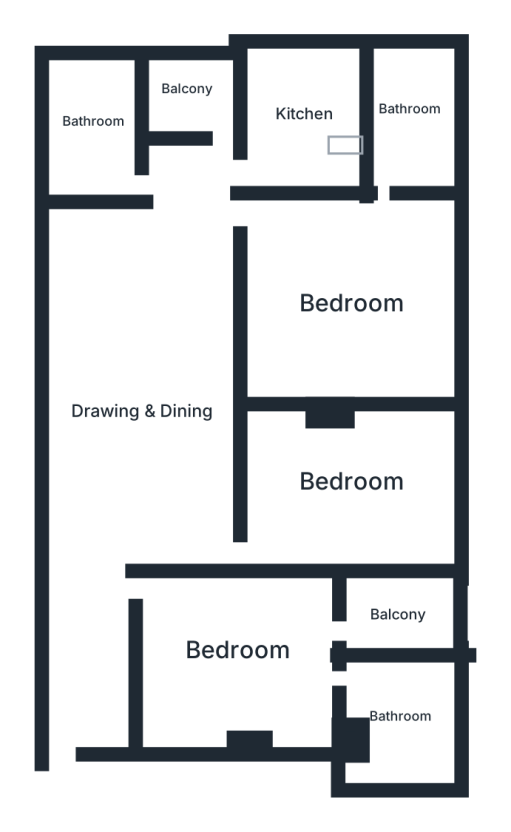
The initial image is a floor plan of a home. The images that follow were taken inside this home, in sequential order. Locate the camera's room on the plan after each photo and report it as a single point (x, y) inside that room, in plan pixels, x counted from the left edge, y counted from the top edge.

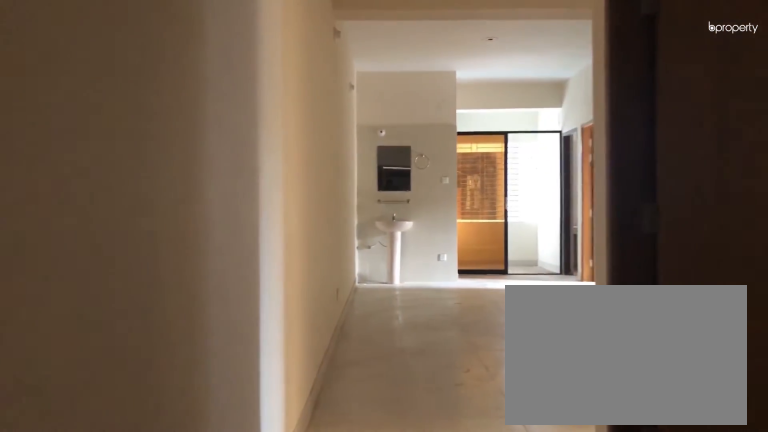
(71, 631)
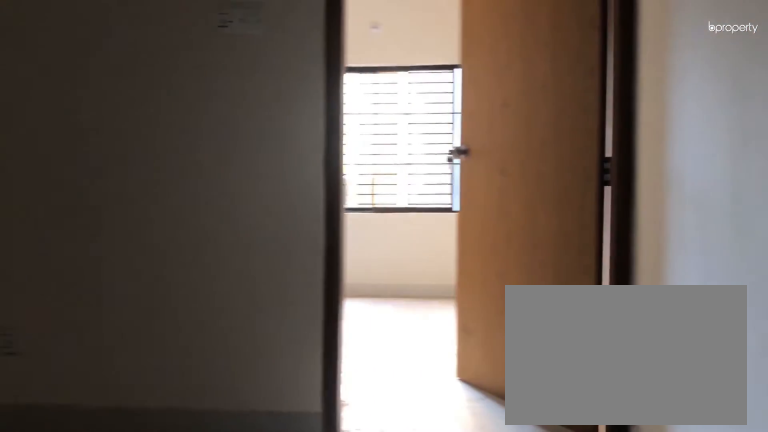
(142, 406)
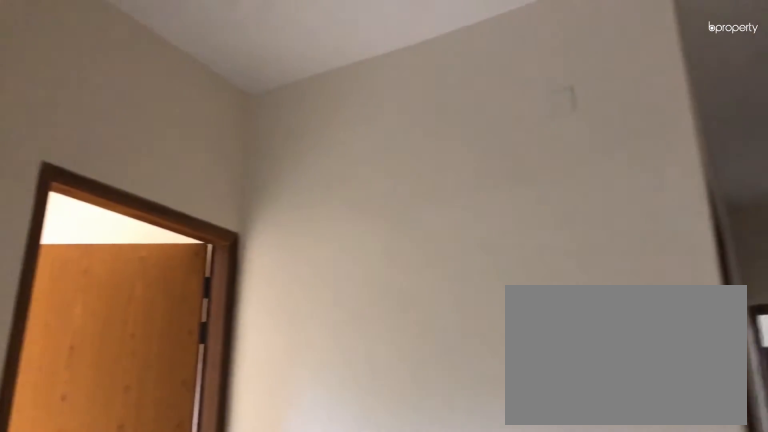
(142, 407)
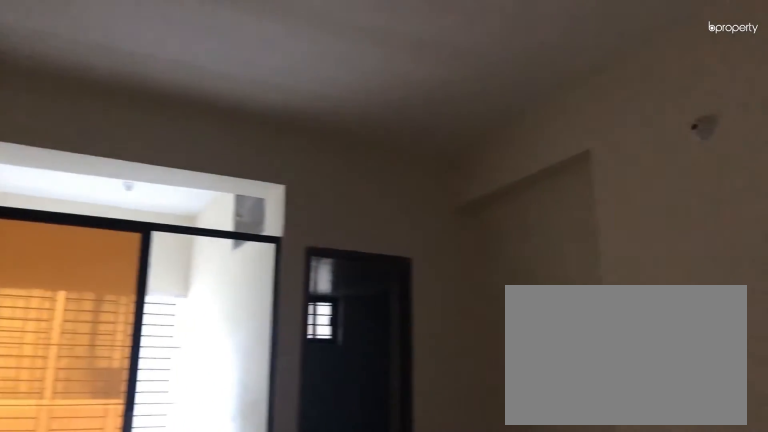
(237, 653)
